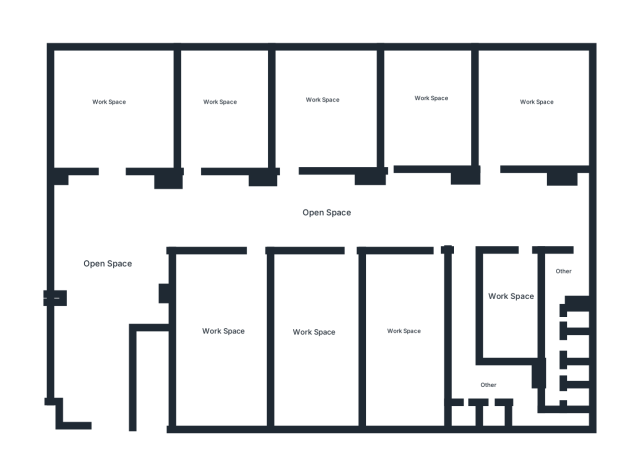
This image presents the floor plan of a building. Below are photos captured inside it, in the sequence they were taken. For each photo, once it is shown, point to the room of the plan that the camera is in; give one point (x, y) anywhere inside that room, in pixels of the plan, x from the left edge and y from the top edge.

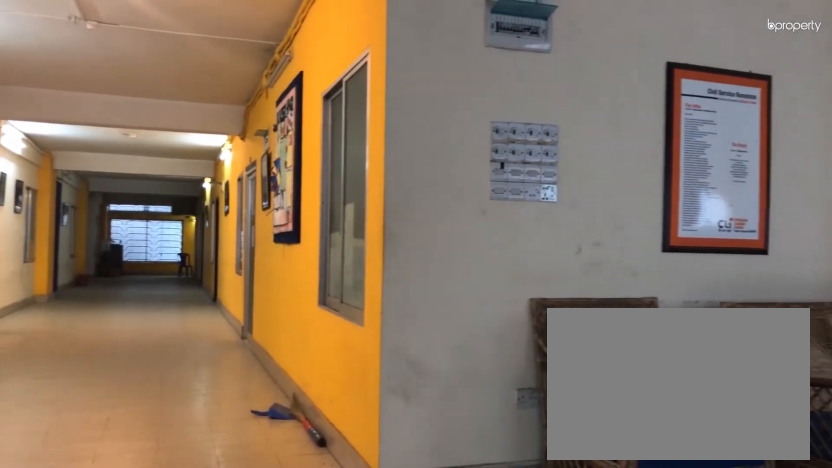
(111, 228)
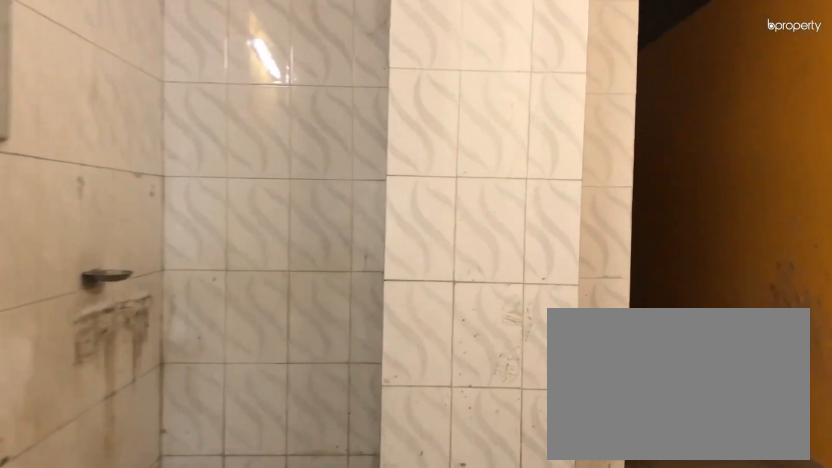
(564, 273)
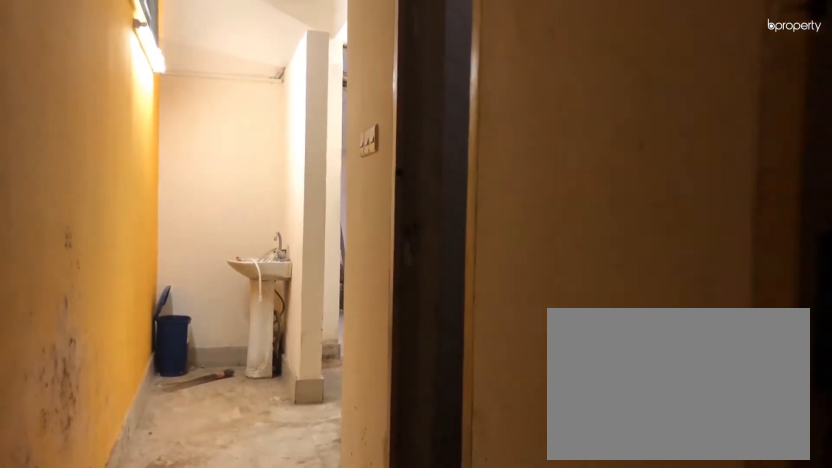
(553, 355)
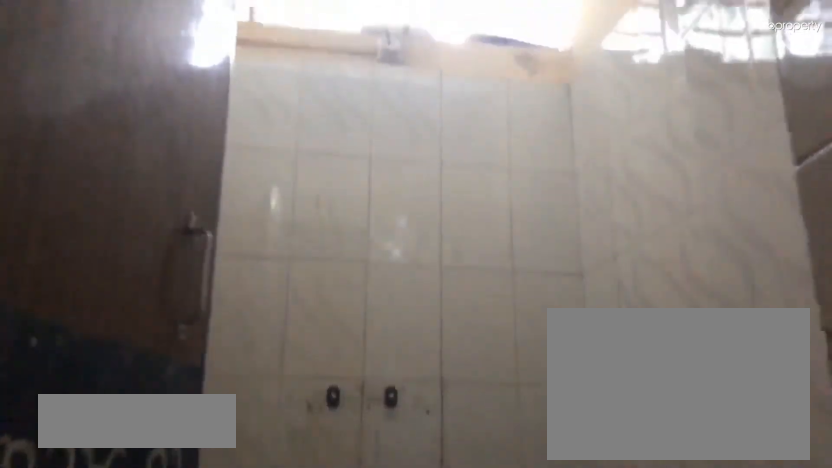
(576, 397)
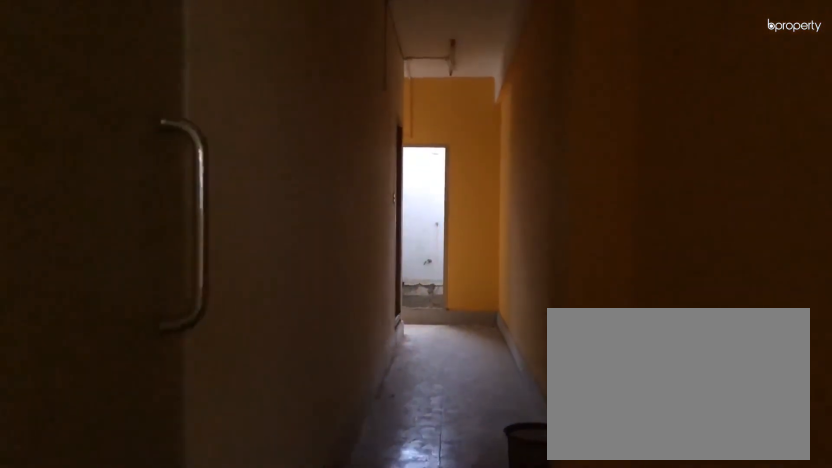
(464, 267)
